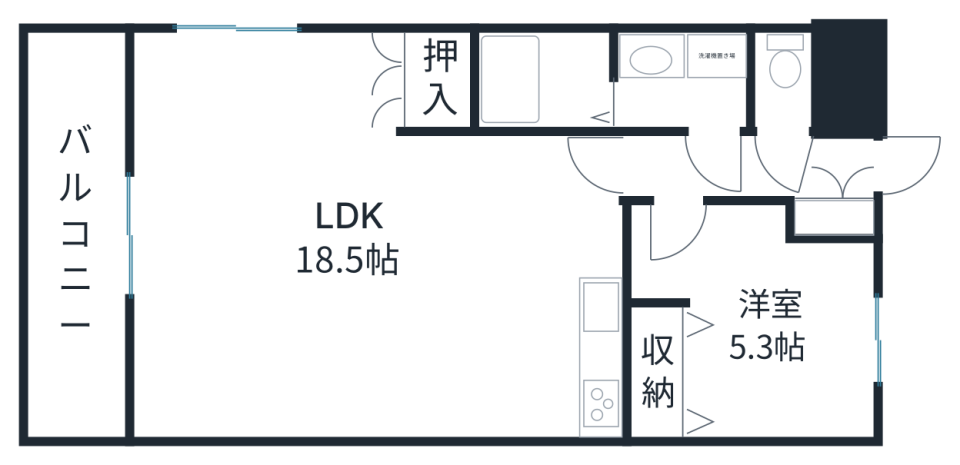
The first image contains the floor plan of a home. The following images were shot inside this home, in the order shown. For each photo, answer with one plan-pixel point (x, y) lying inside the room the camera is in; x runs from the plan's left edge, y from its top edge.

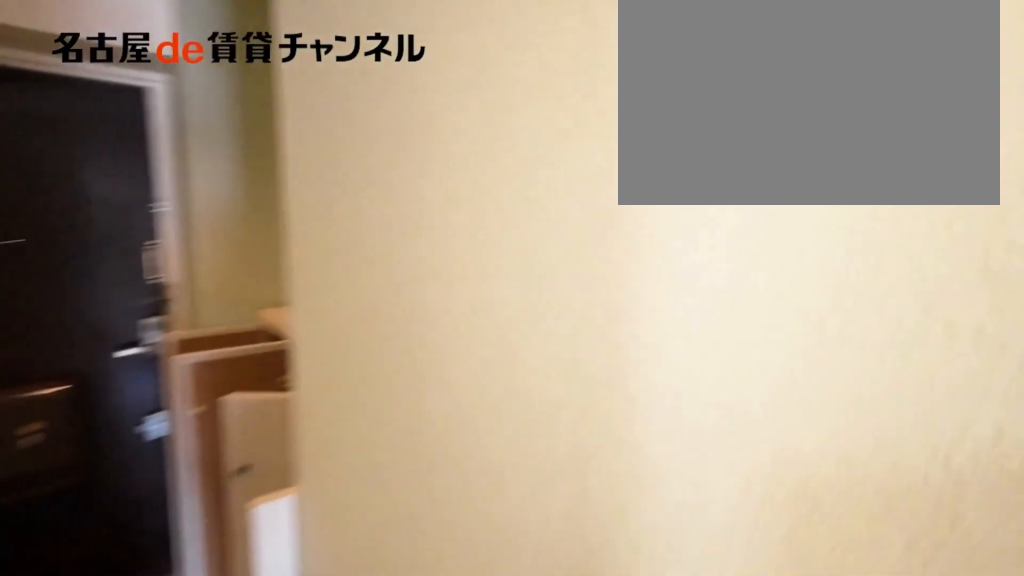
(720, 165)
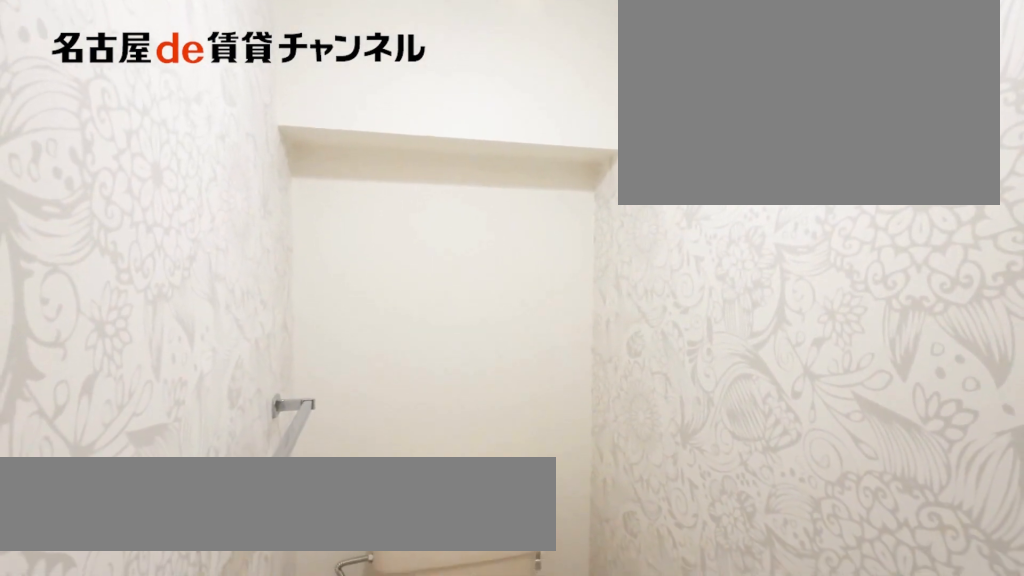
(787, 78)
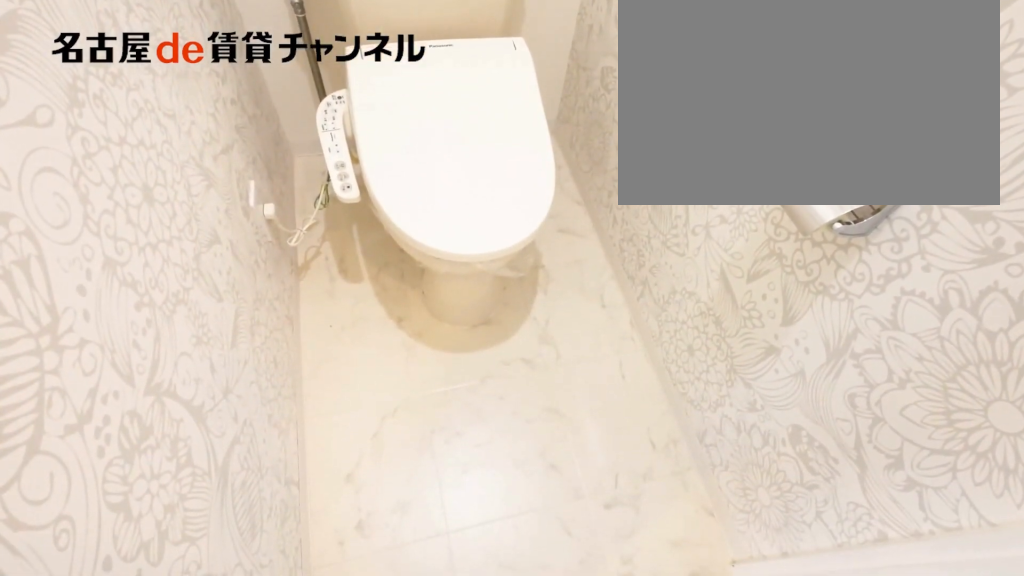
(787, 78)
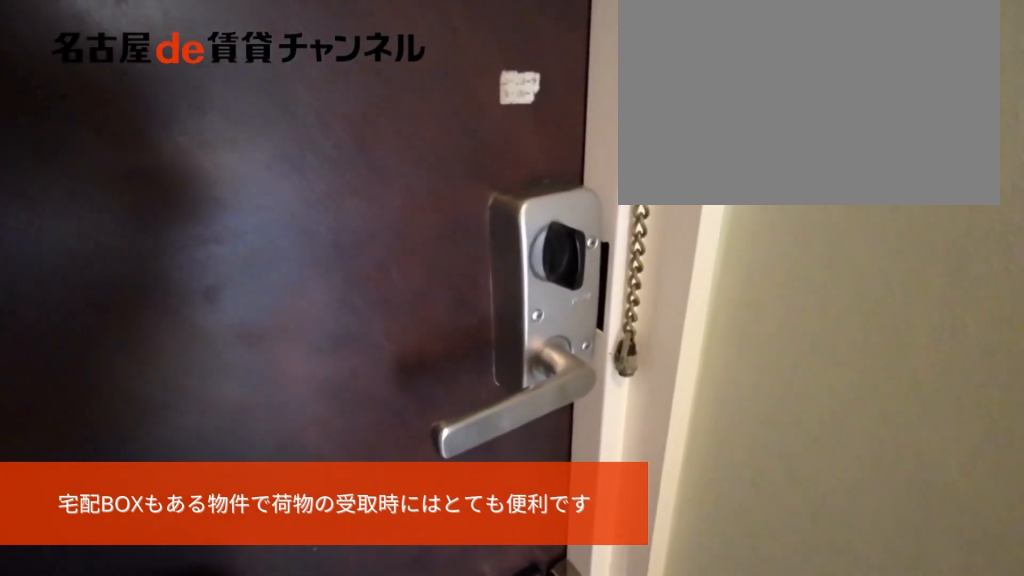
(816, 168)
